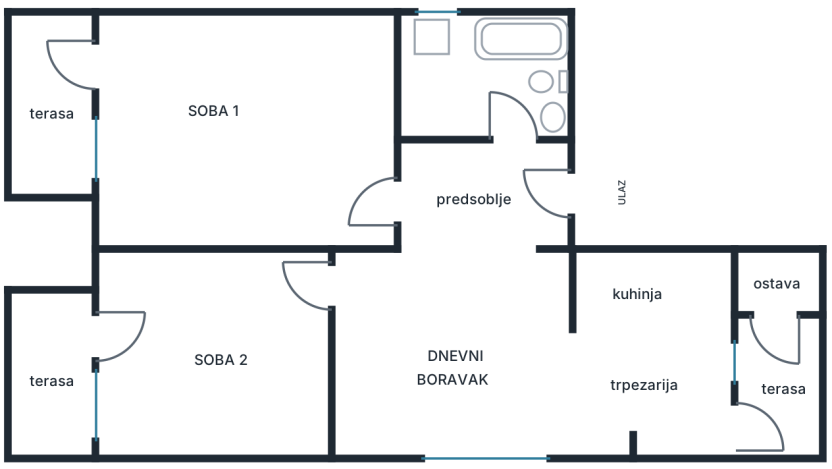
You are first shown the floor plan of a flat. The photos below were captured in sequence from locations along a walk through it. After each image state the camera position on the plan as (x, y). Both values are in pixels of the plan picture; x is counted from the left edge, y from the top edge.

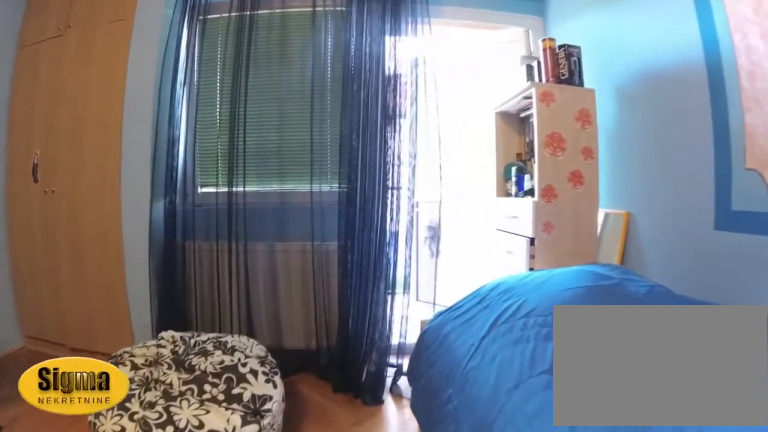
(268, 132)
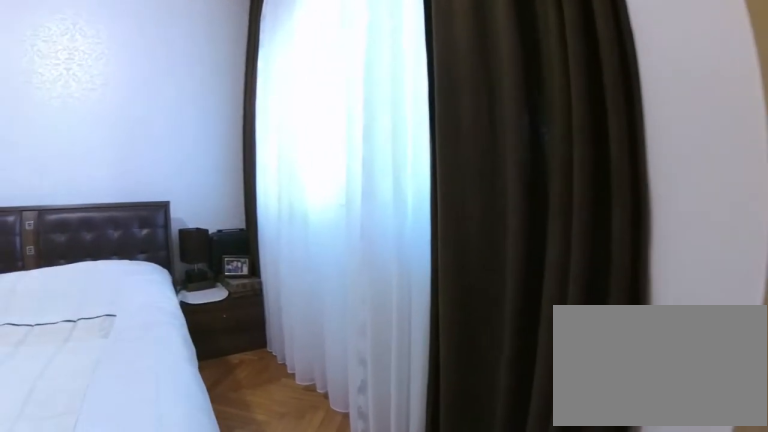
(153, 310)
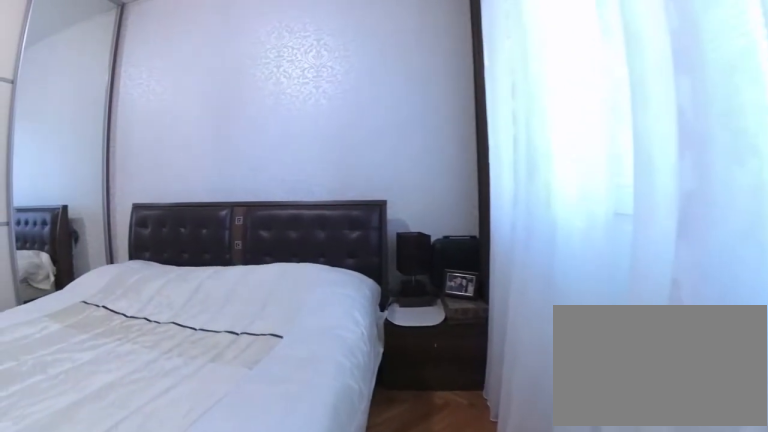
(136, 336)
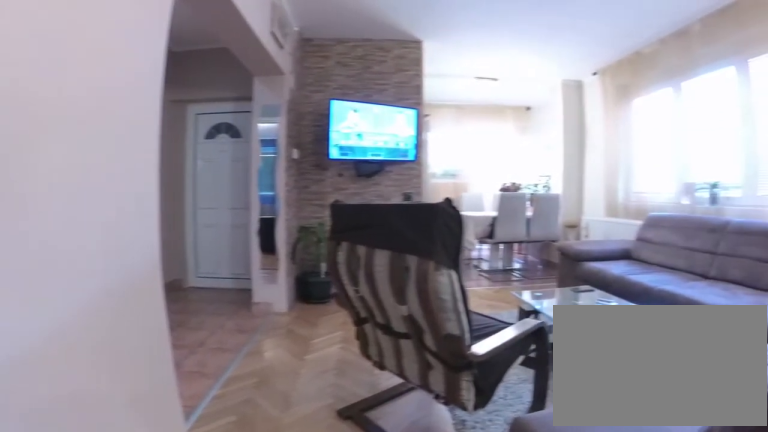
(307, 294)
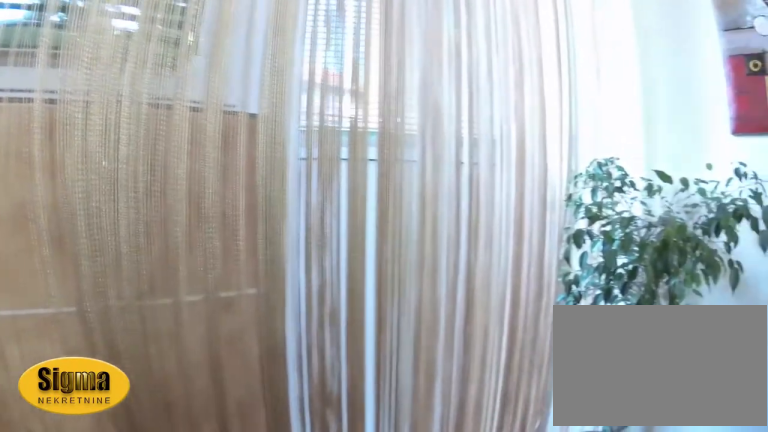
(671, 366)
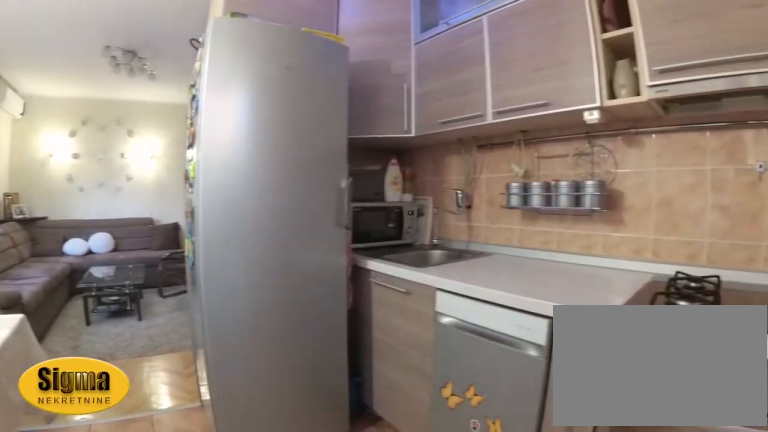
(709, 374)
